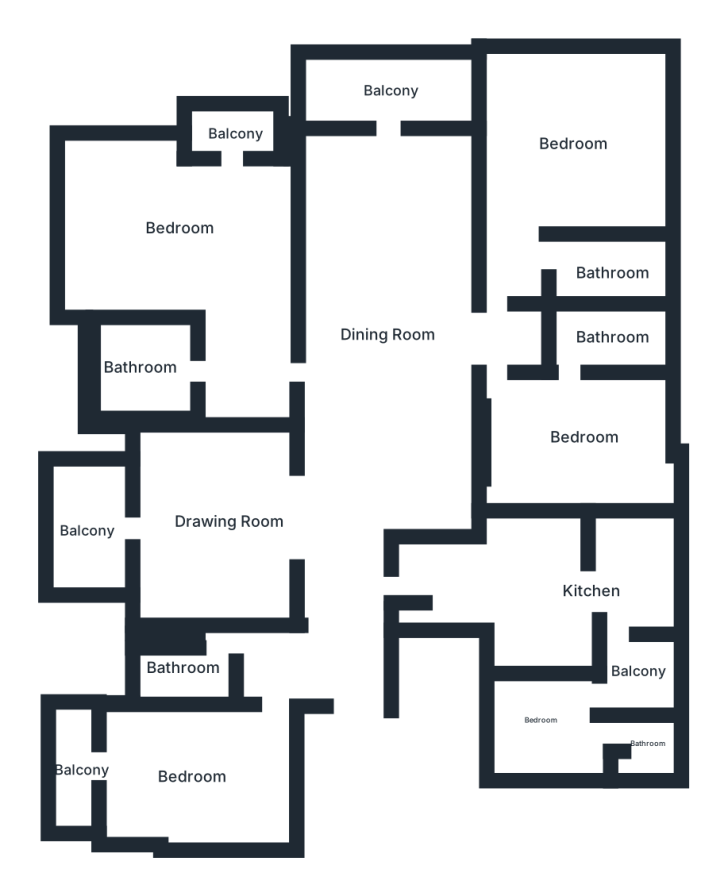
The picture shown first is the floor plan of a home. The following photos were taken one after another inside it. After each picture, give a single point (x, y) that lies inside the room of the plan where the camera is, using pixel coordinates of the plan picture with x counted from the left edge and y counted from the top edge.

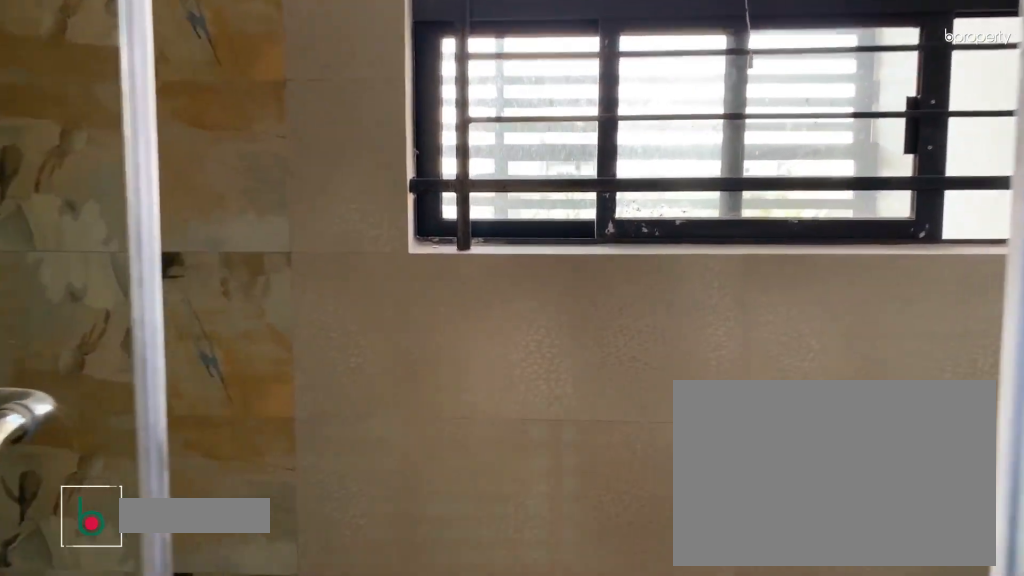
(139, 376)
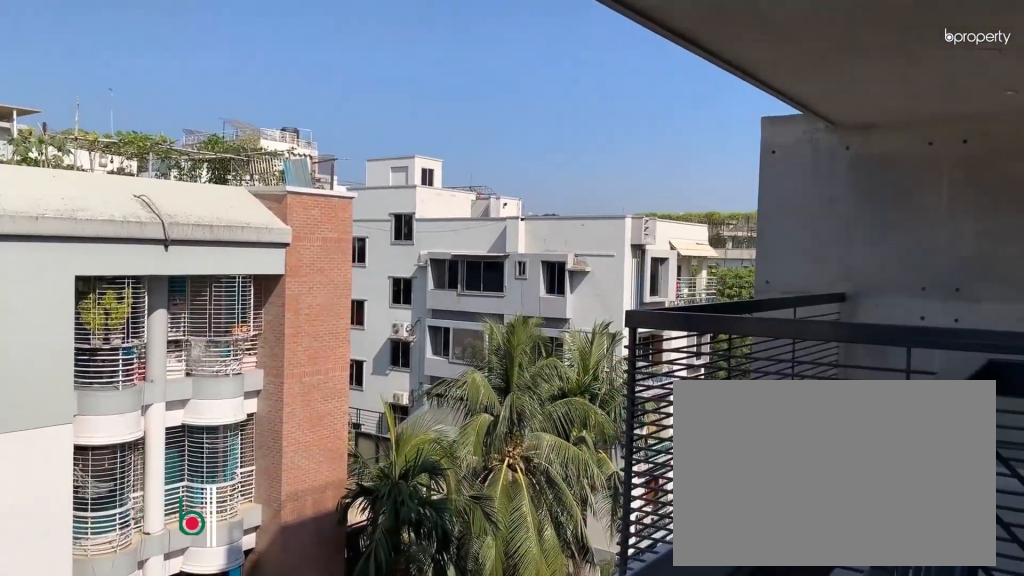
(233, 128)
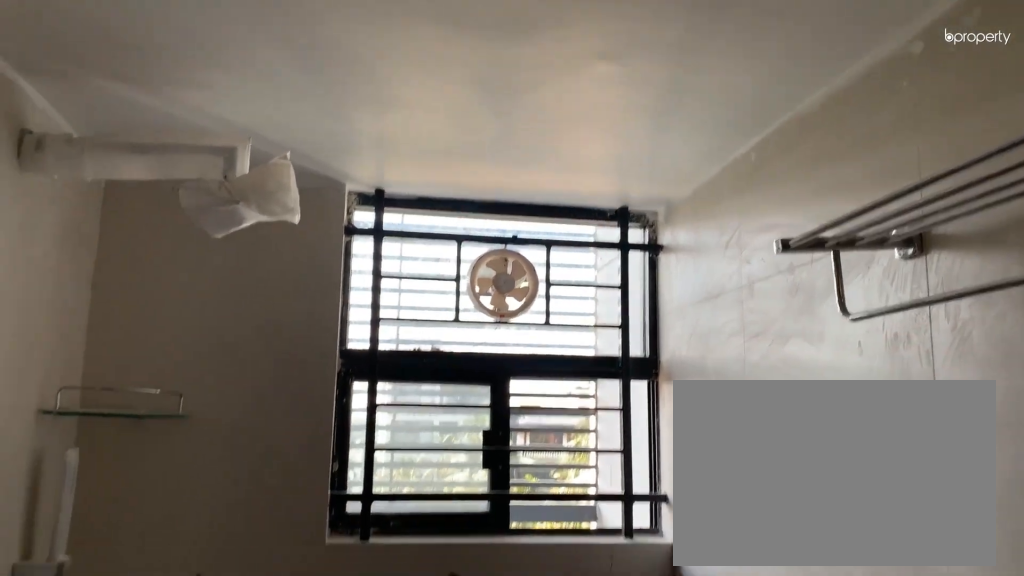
(171, 659)
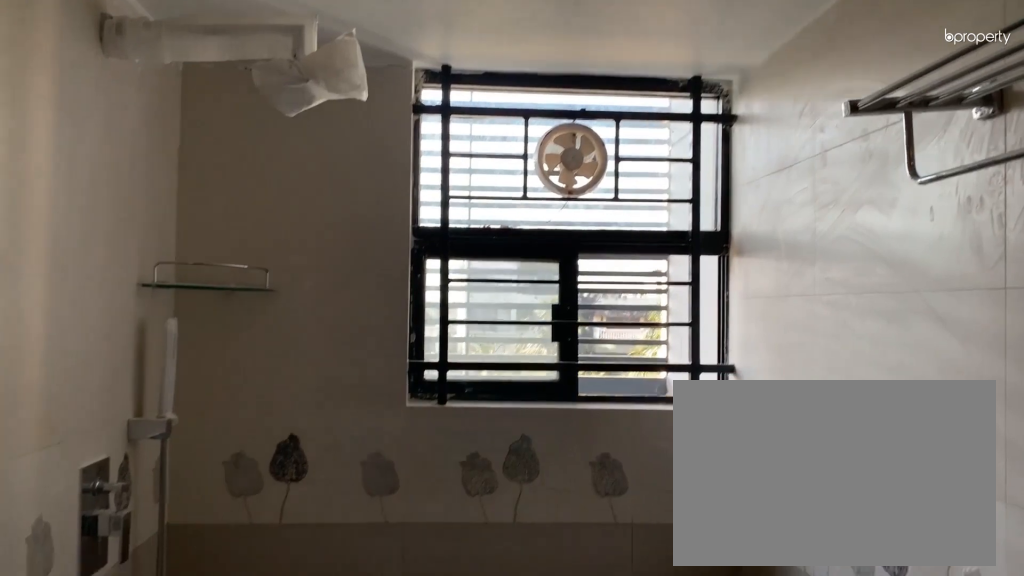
(171, 659)
